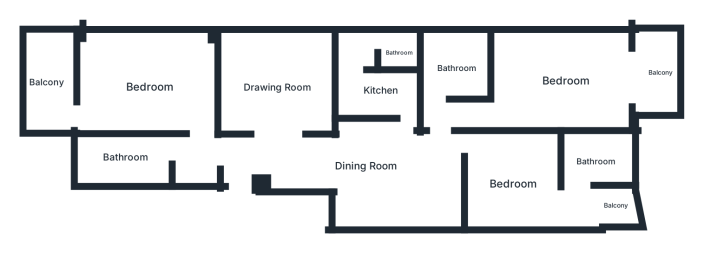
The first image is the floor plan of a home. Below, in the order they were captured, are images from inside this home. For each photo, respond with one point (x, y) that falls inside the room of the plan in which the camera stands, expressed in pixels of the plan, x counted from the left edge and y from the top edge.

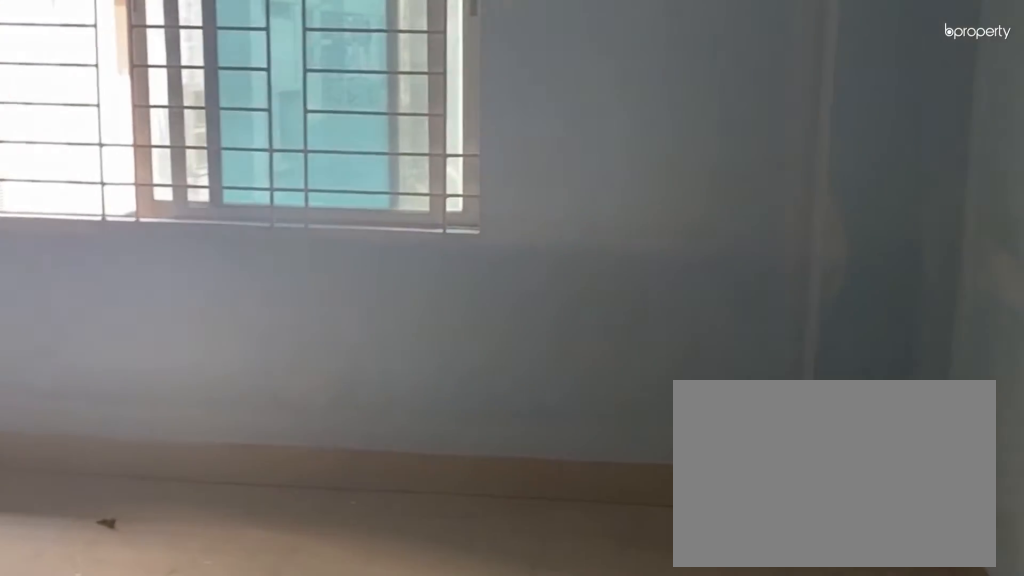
(149, 86)
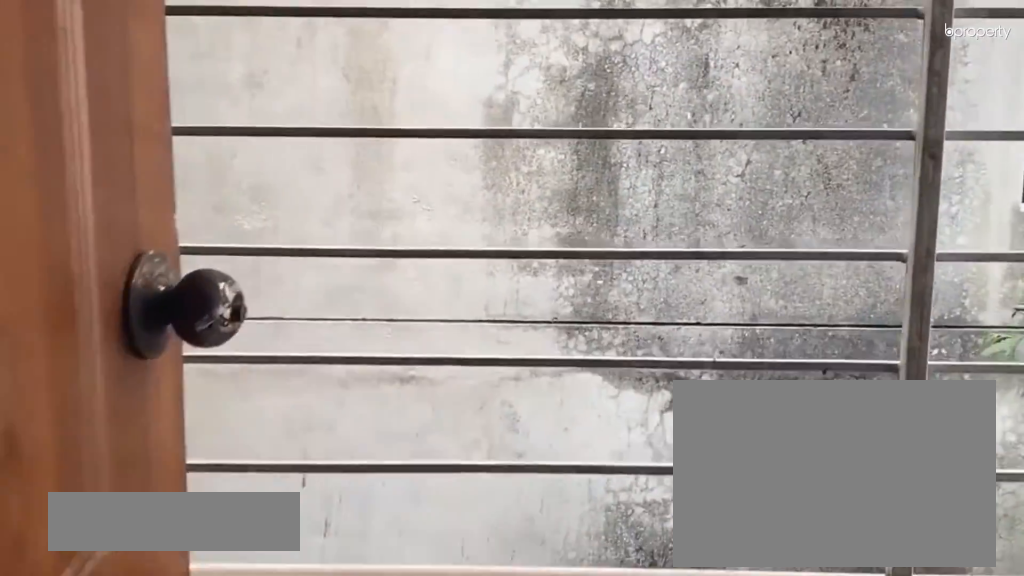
(46, 82)
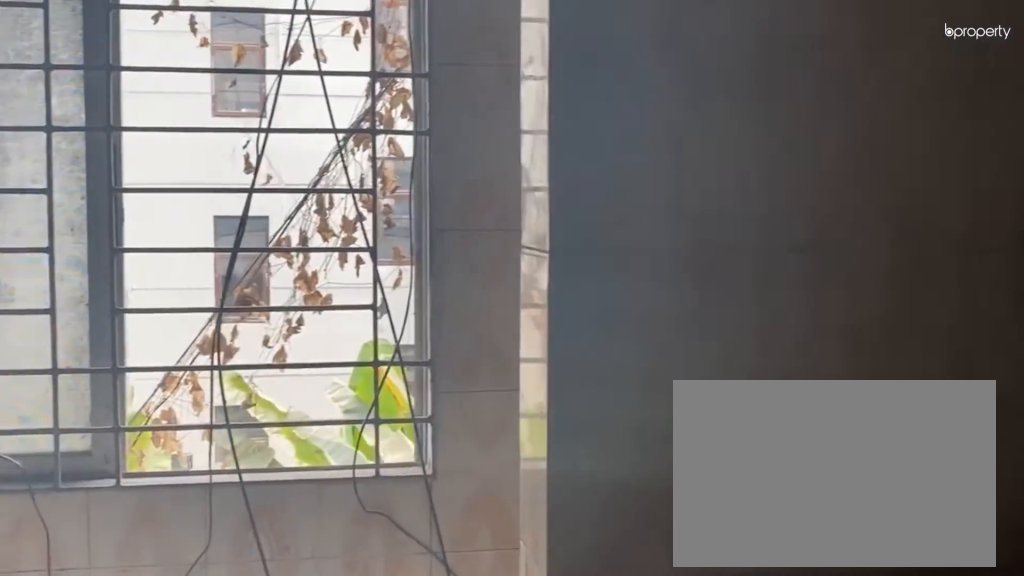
(380, 90)
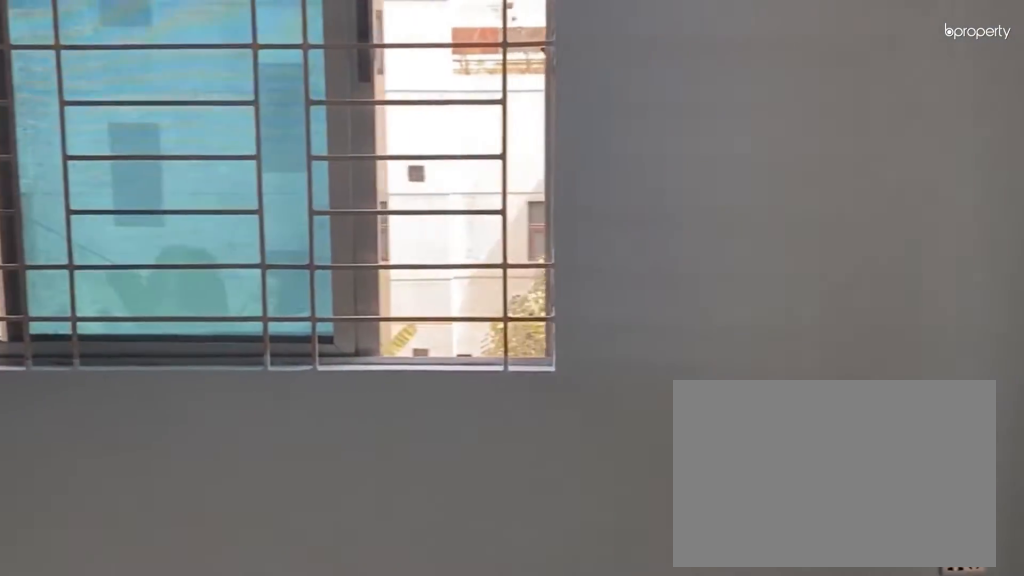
(564, 80)
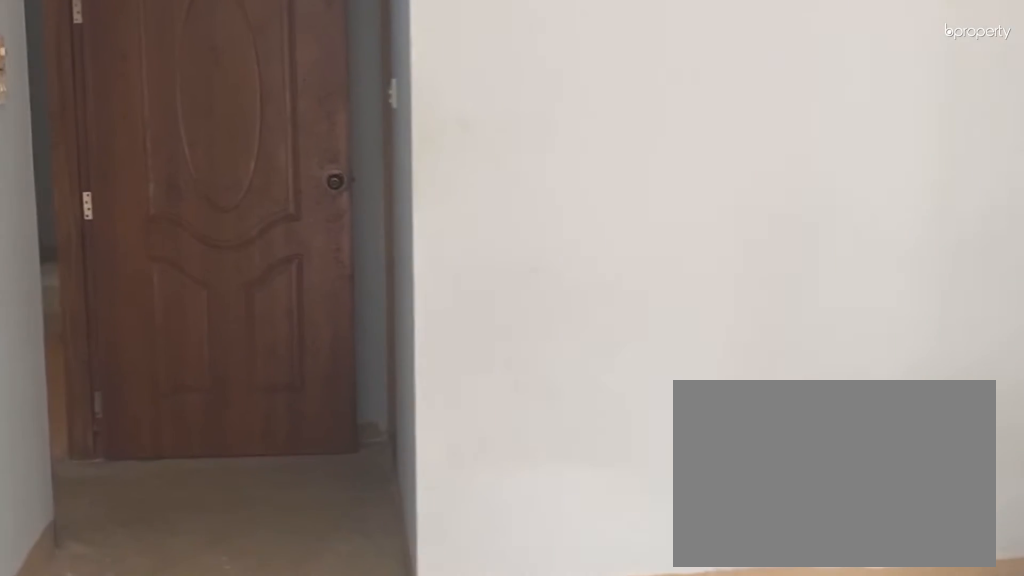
(564, 80)
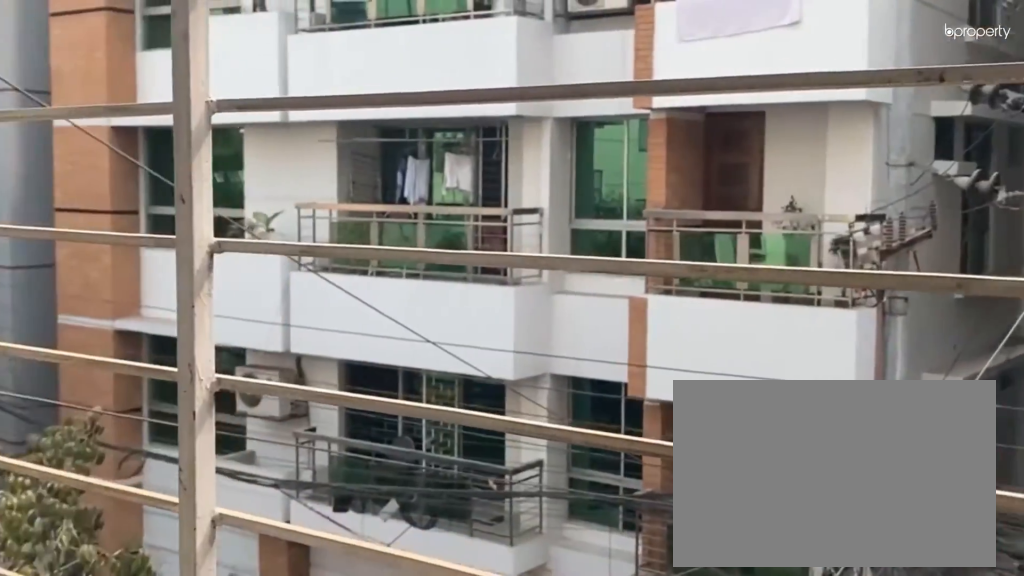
(658, 70)
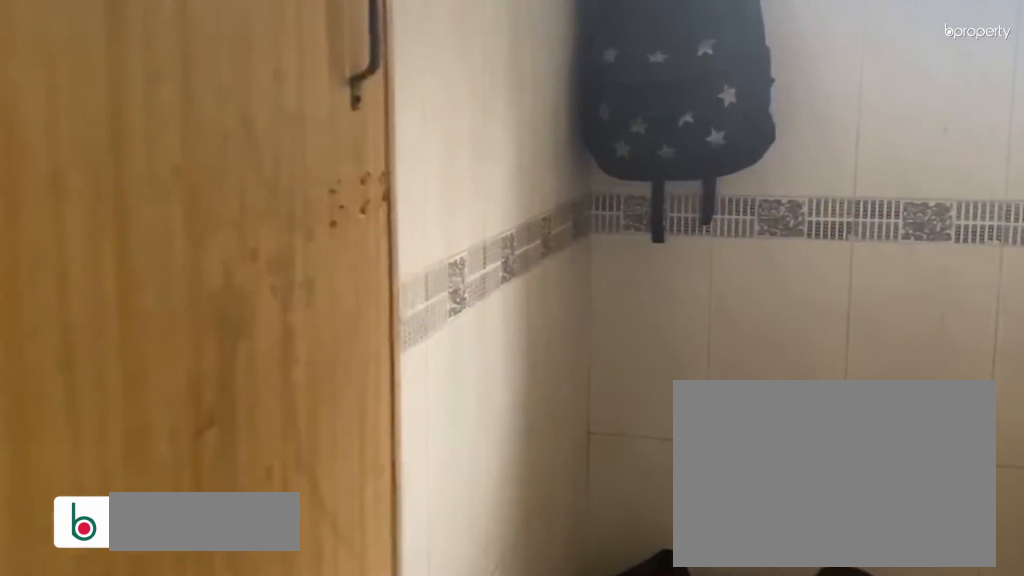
(457, 68)
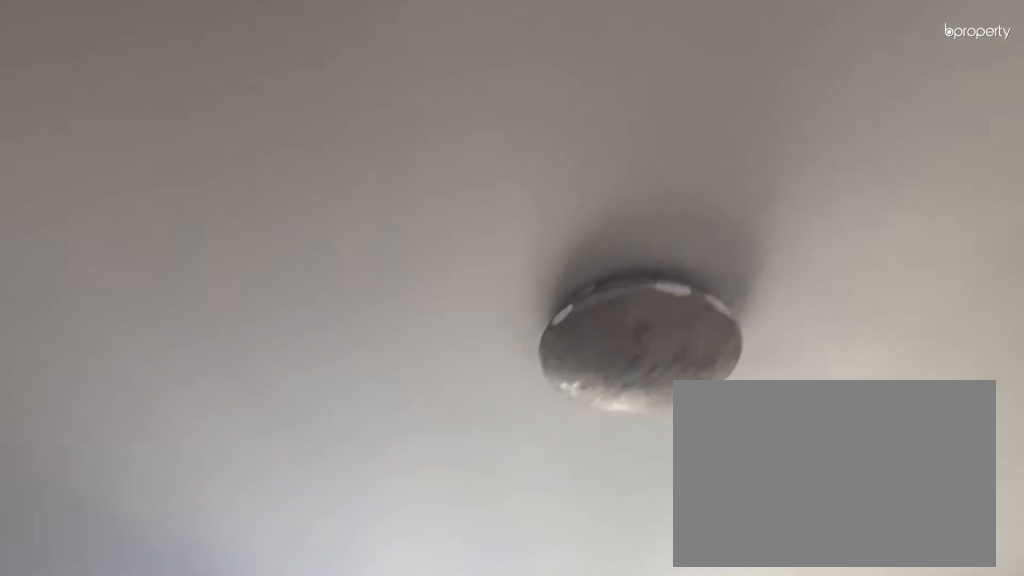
(457, 68)
